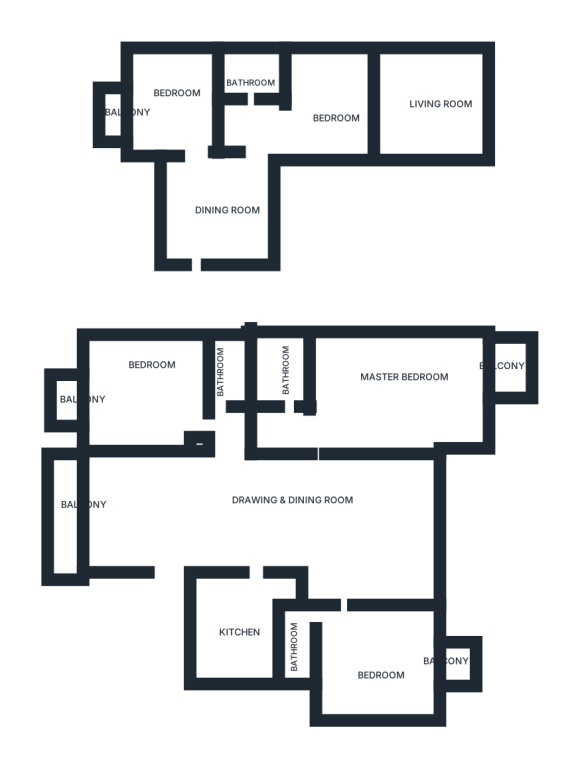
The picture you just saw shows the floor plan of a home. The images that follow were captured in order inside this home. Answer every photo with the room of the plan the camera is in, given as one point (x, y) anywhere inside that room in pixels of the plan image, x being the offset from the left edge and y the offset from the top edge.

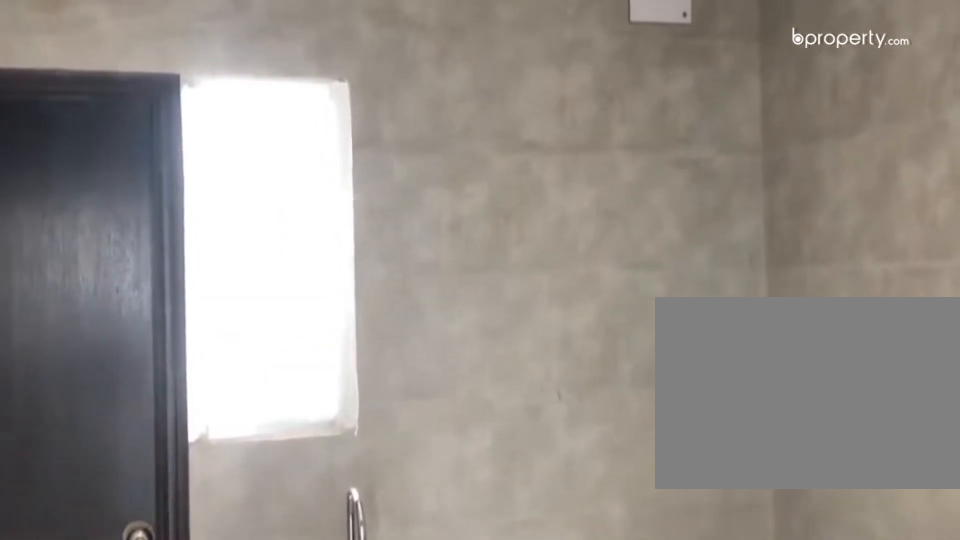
(238, 628)
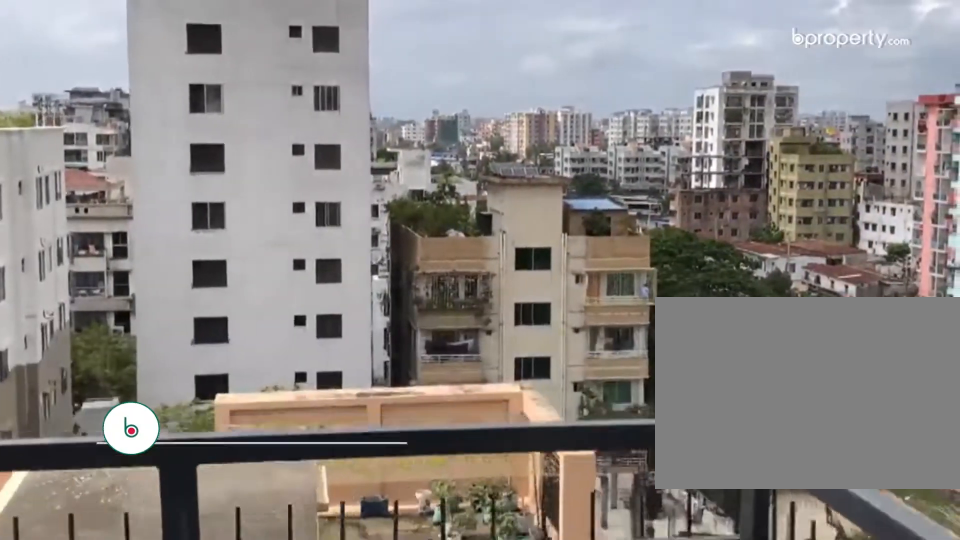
(61, 498)
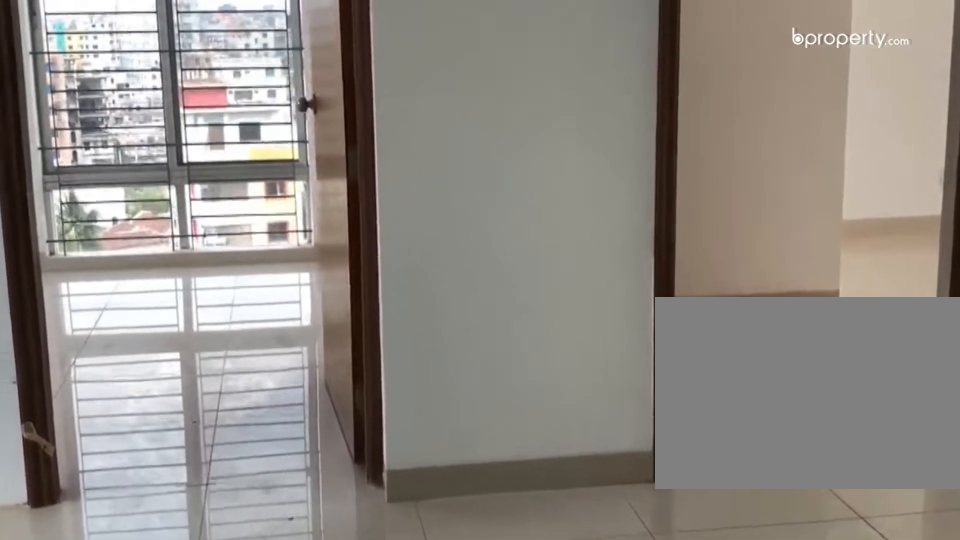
(208, 237)
